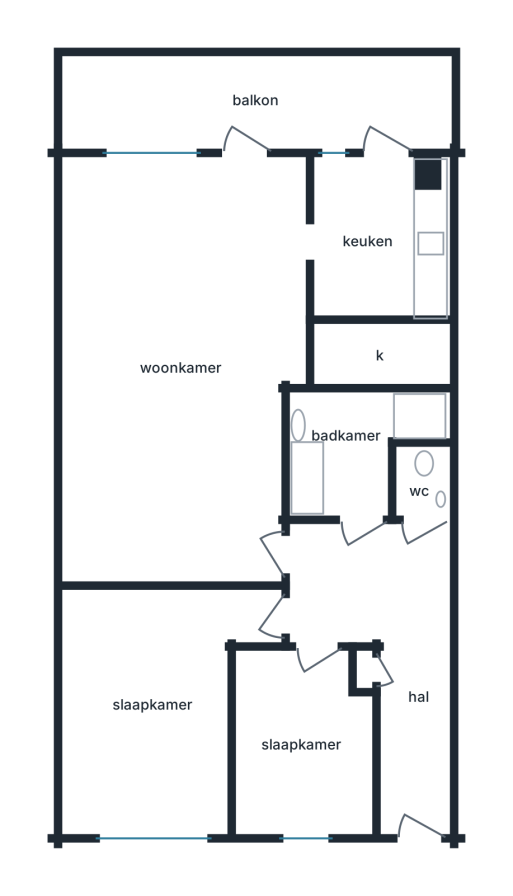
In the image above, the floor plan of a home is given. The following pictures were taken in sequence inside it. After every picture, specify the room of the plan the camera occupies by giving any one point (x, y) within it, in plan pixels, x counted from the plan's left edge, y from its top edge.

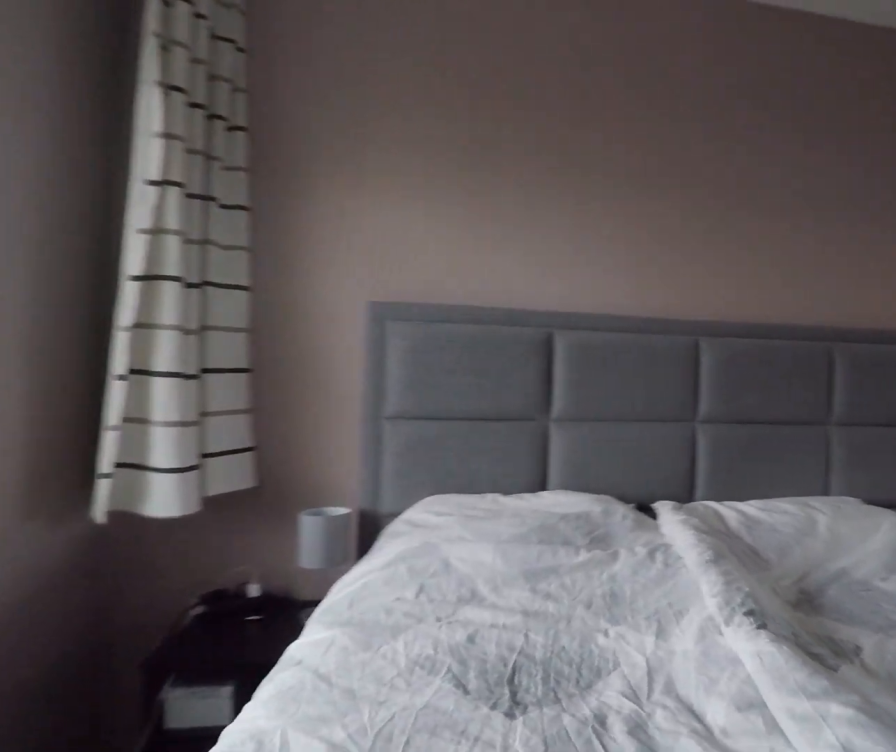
(154, 707)
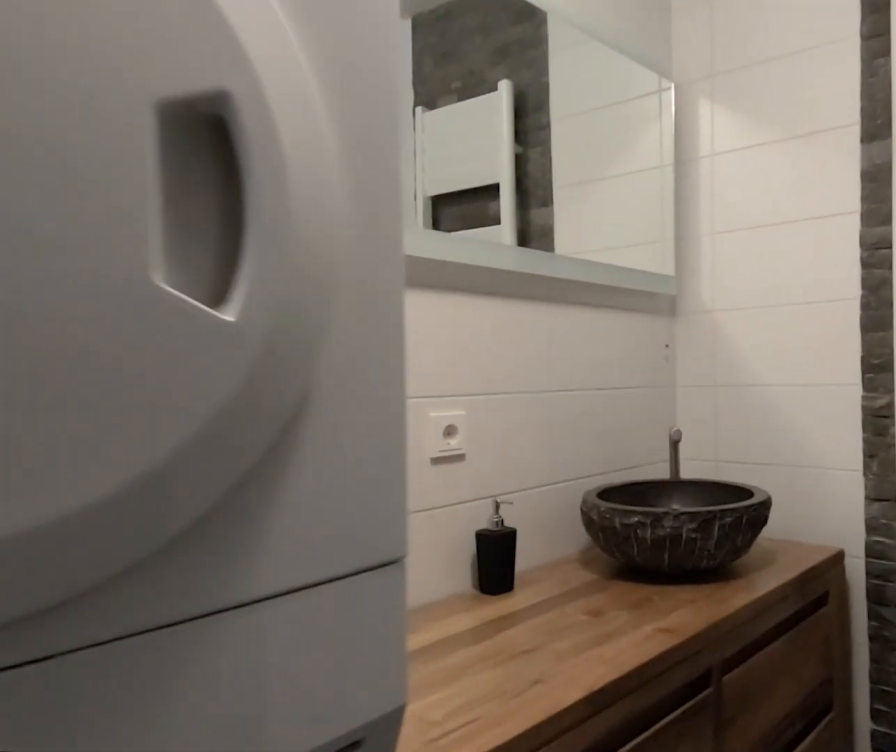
(350, 446)
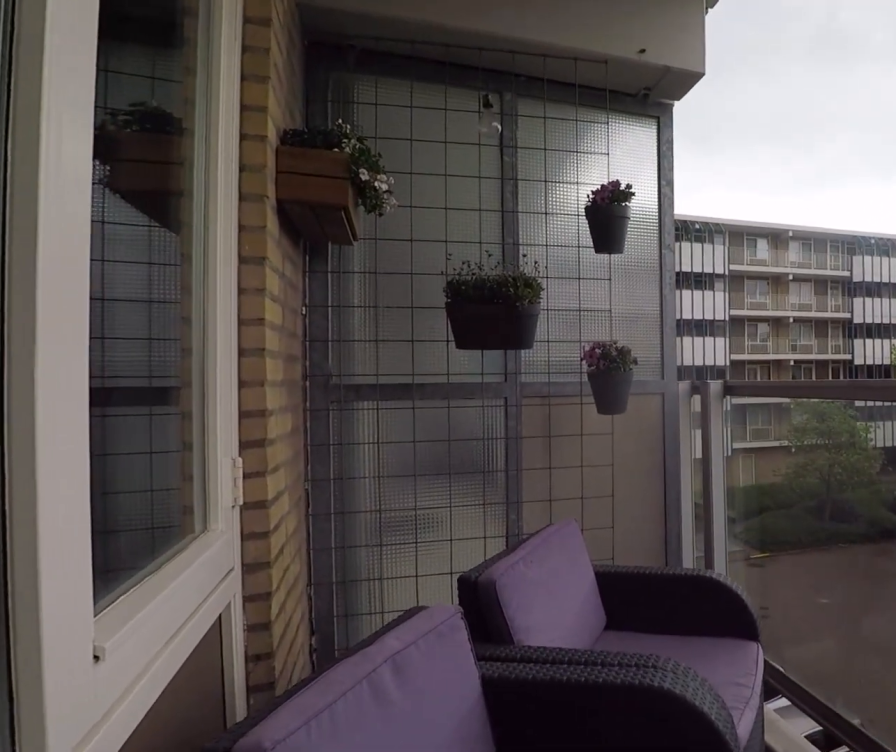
(256, 100)
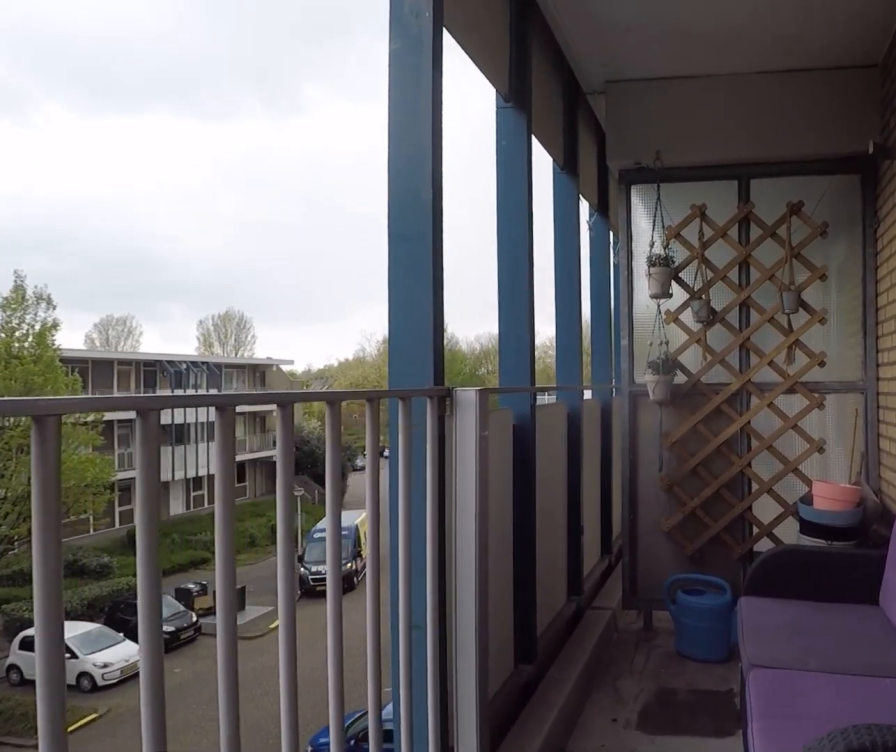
(256, 100)
